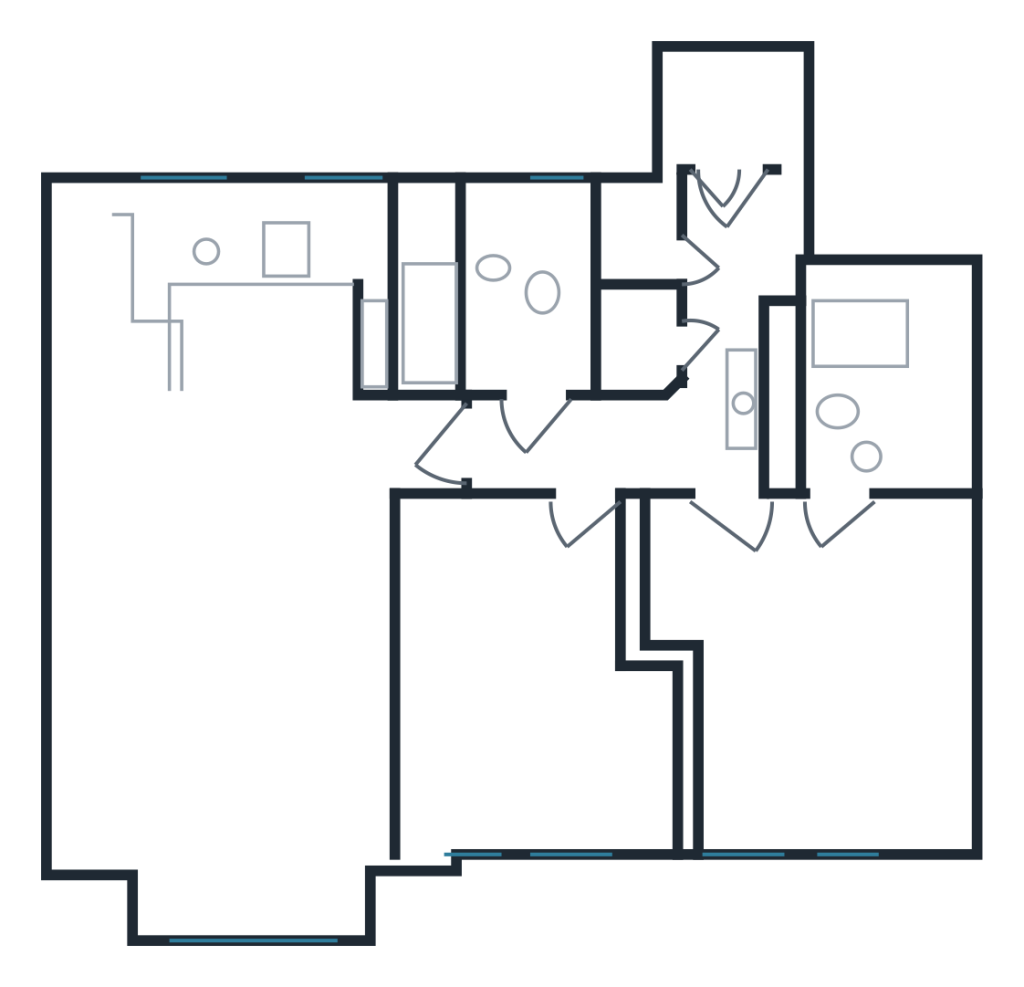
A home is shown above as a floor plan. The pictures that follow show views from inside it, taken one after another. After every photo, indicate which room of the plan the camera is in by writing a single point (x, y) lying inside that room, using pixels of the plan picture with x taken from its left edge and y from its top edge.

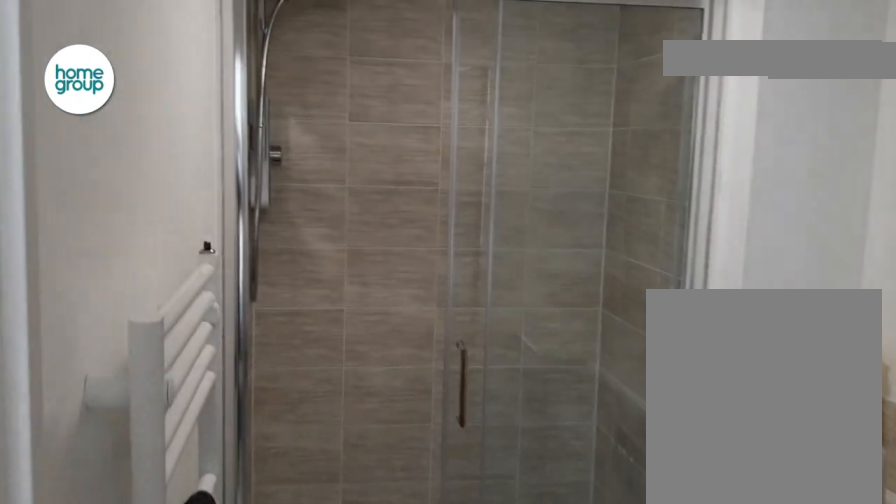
(874, 404)
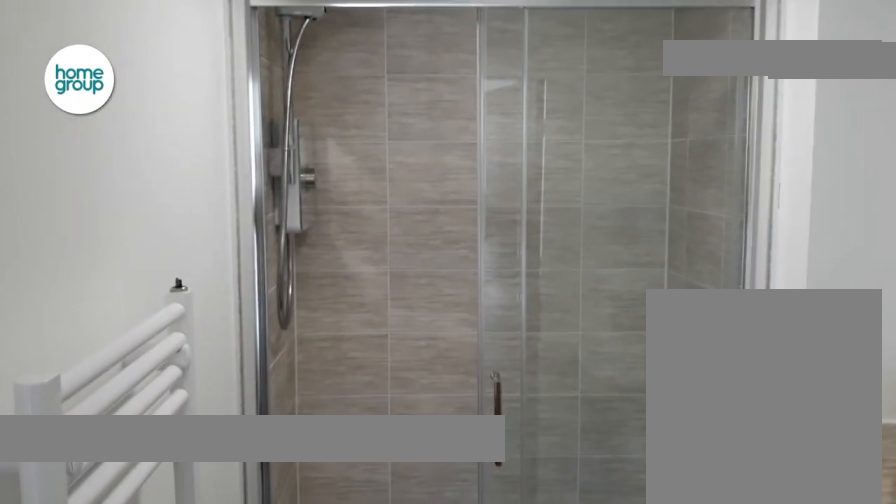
(874, 404)
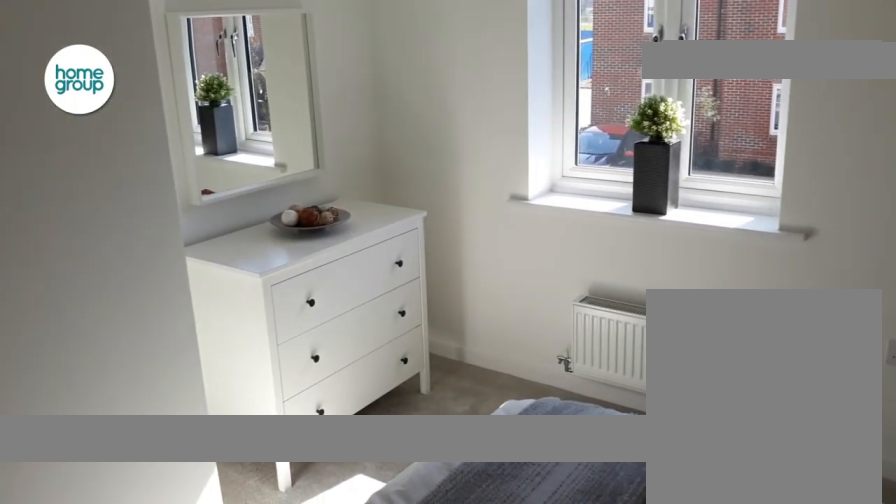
(531, 669)
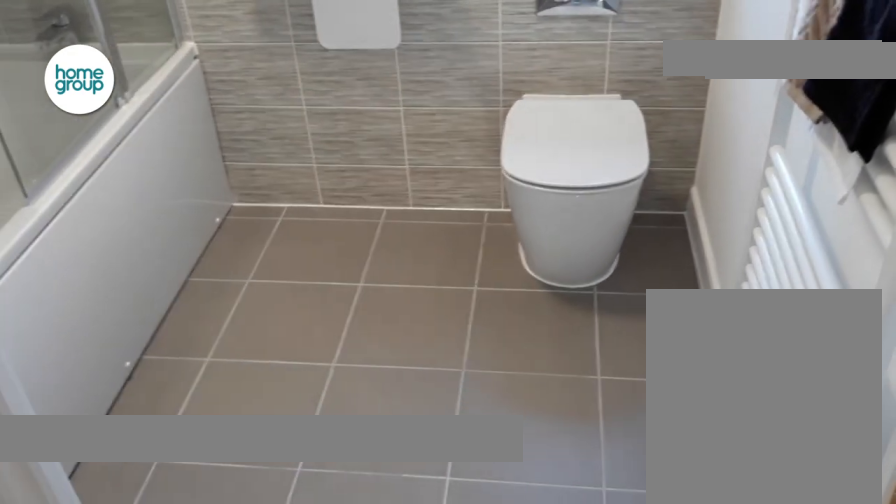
(499, 304)
